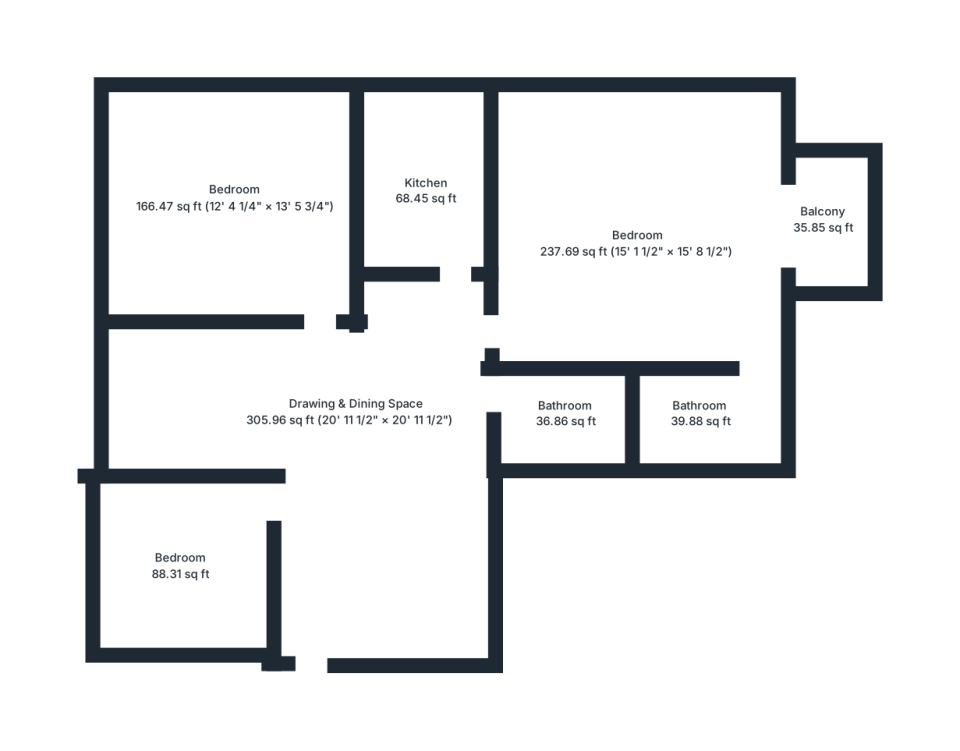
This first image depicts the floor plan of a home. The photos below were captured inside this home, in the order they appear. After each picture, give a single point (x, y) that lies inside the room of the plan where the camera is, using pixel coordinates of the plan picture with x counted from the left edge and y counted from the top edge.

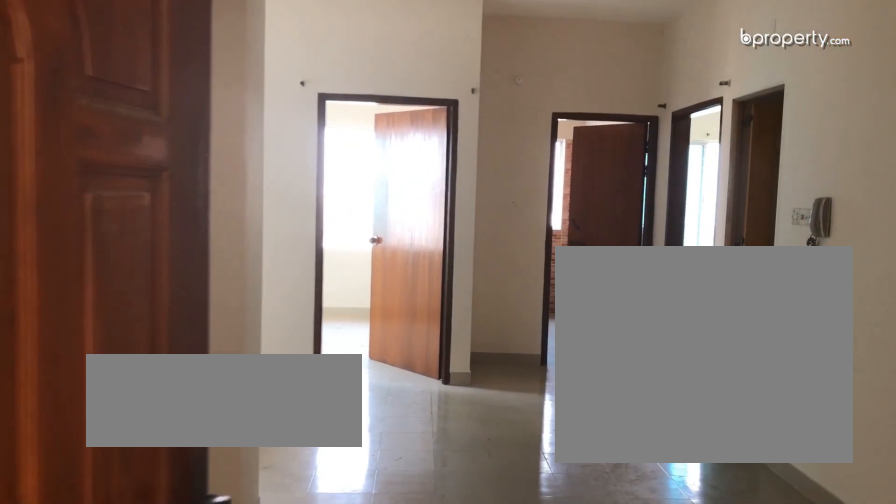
(351, 415)
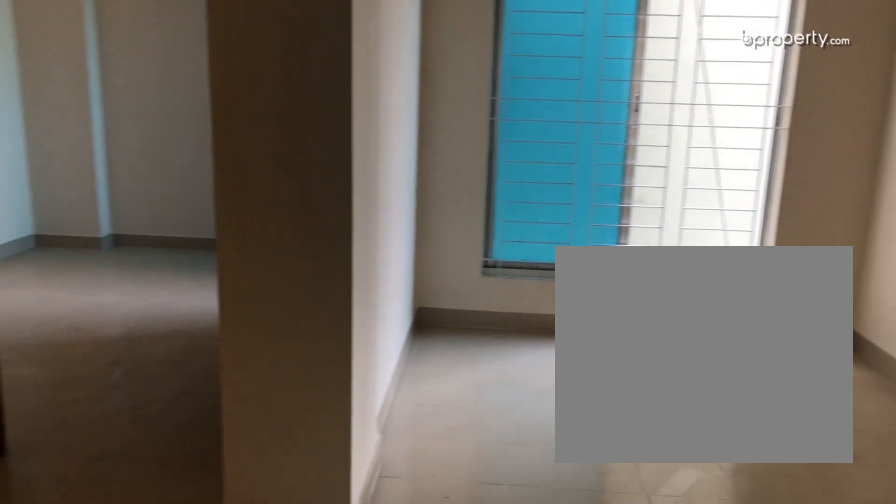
(351, 415)
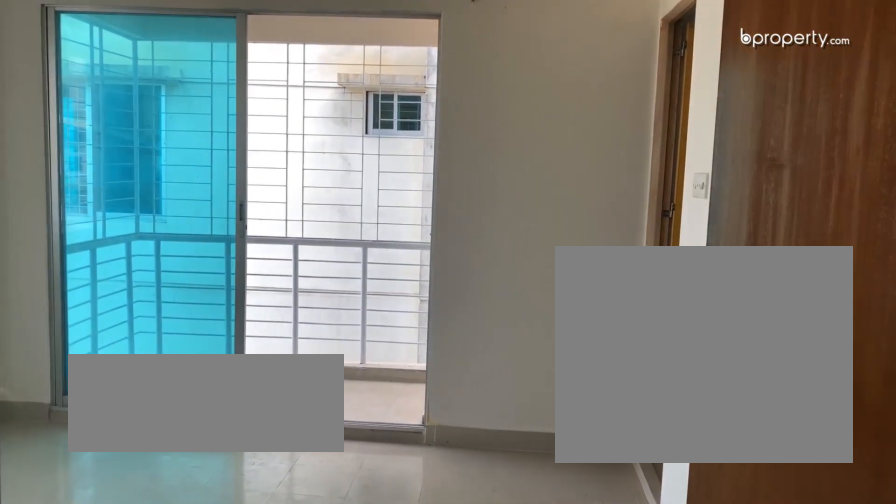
(635, 241)
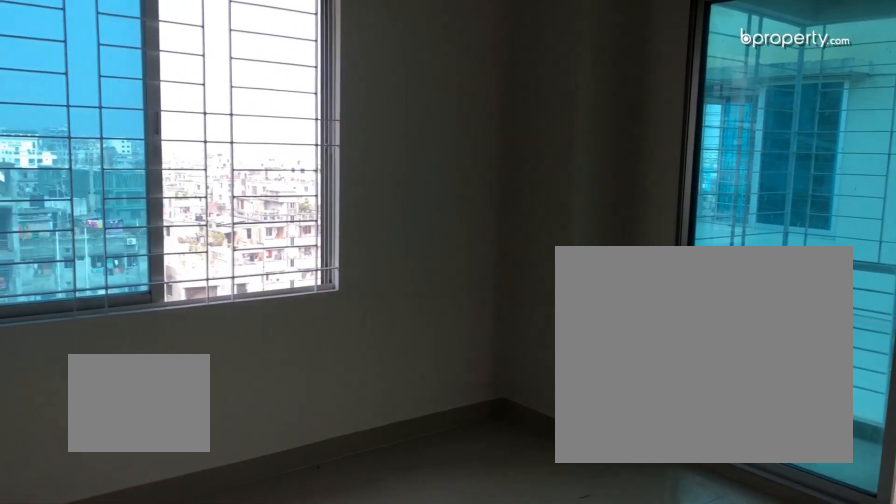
(635, 241)
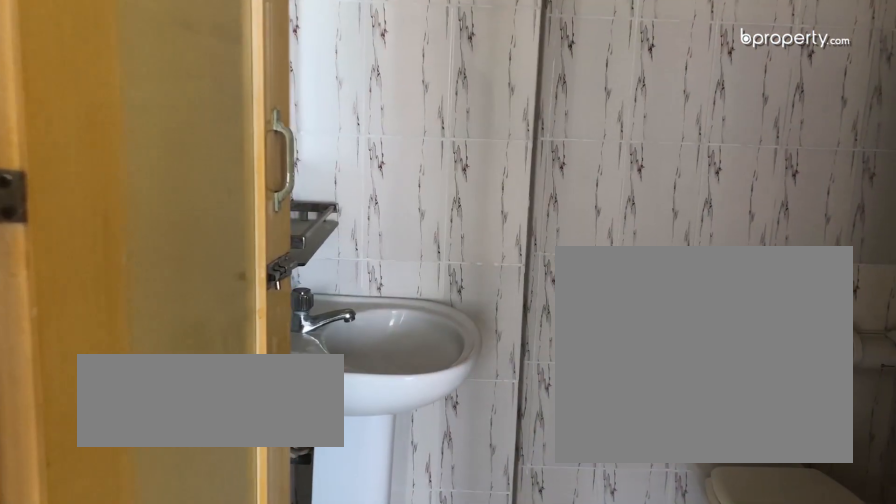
(694, 409)
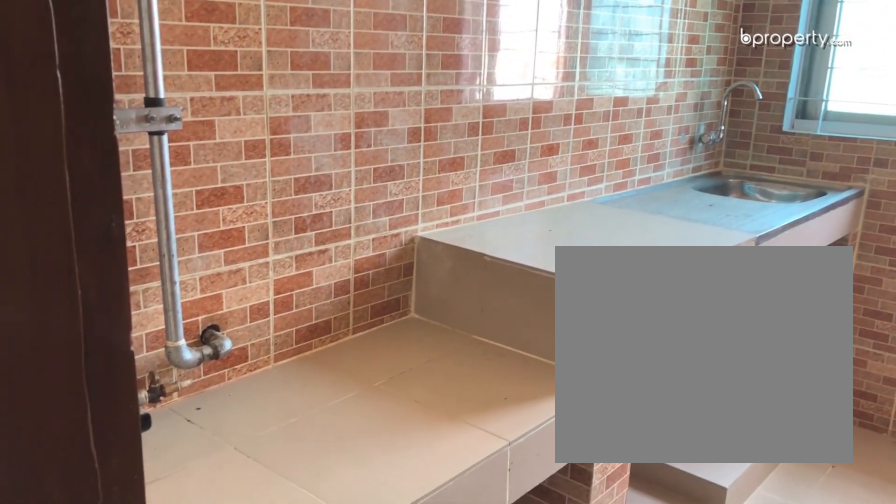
(423, 199)
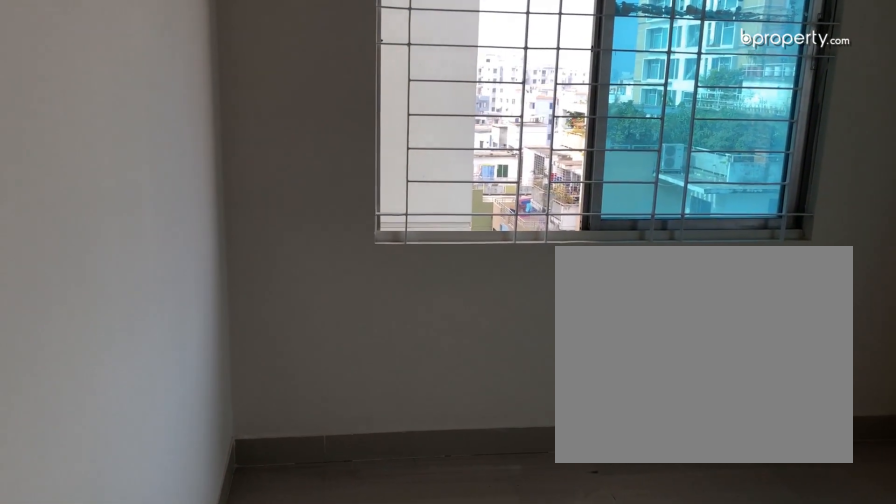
(237, 193)
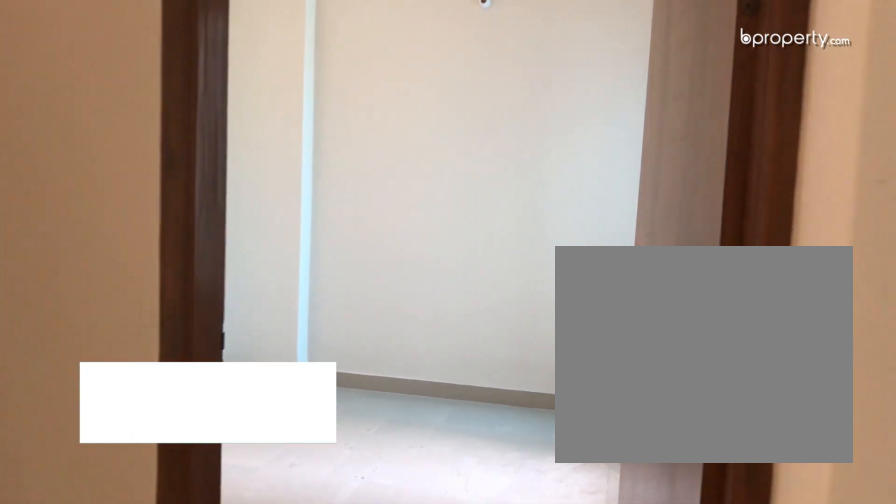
(316, 434)
